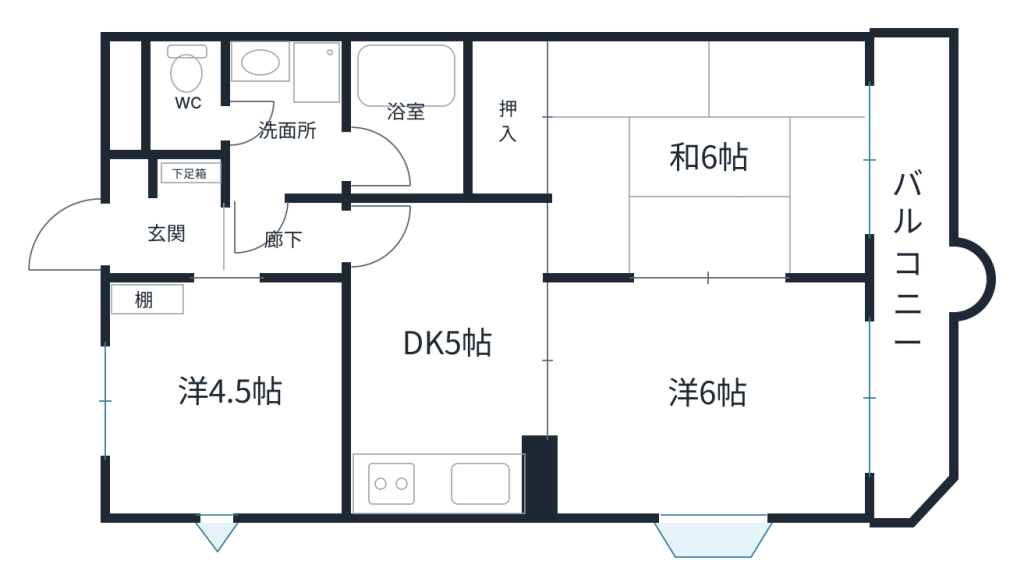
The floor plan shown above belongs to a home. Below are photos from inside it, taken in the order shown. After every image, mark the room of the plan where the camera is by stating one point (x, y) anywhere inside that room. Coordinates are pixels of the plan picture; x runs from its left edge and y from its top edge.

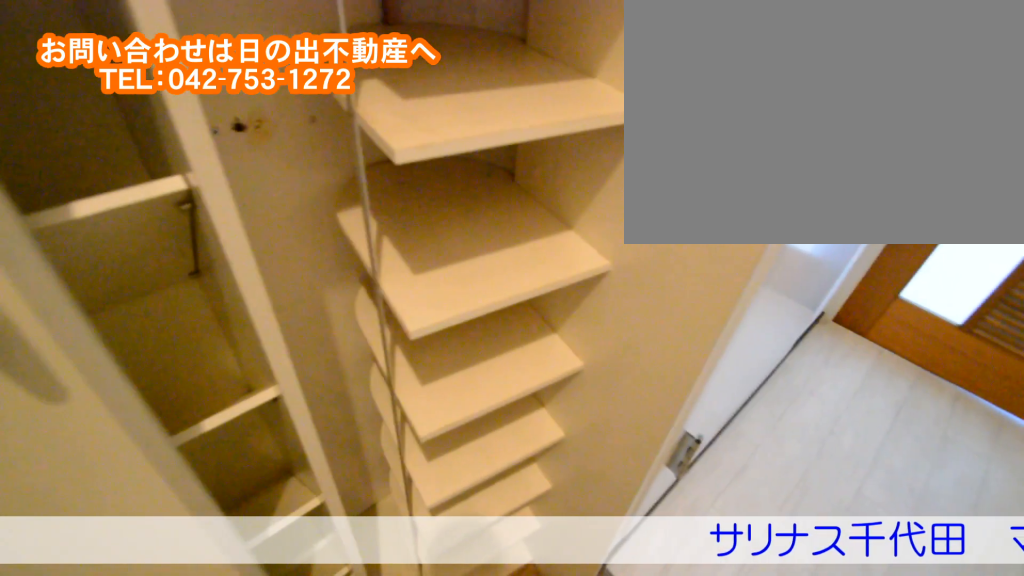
(206, 233)
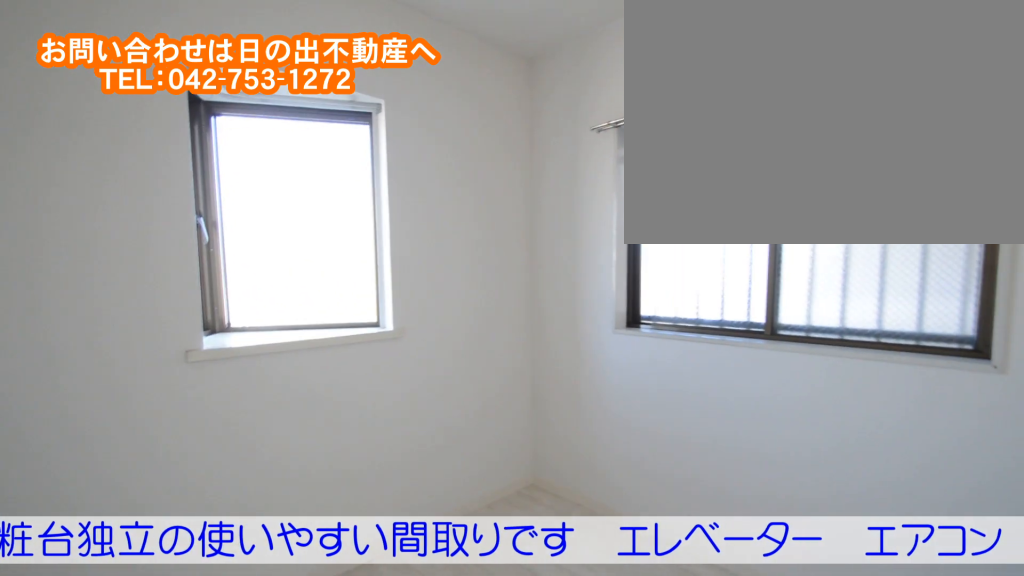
(228, 442)
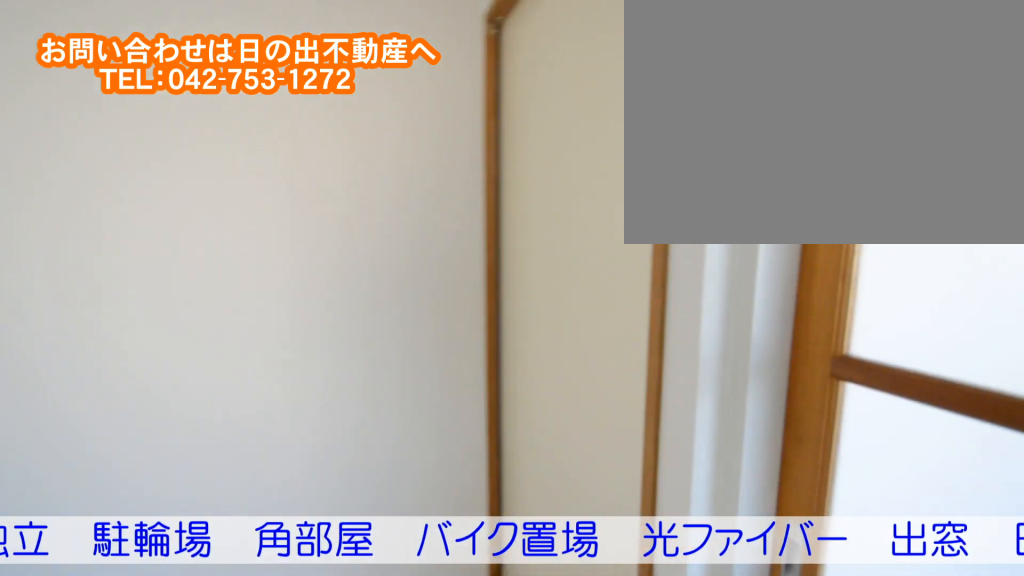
(458, 389)
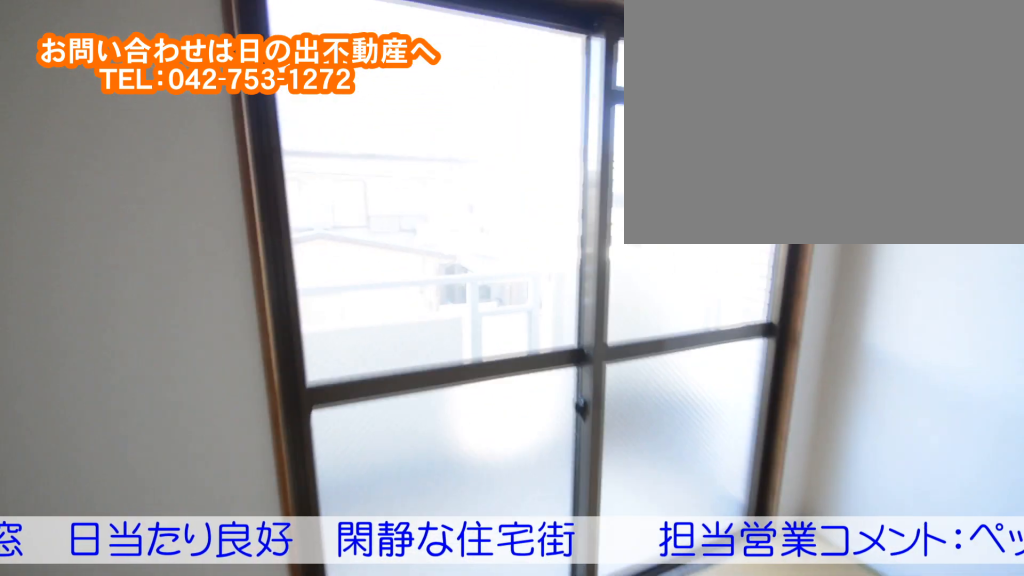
(702, 202)
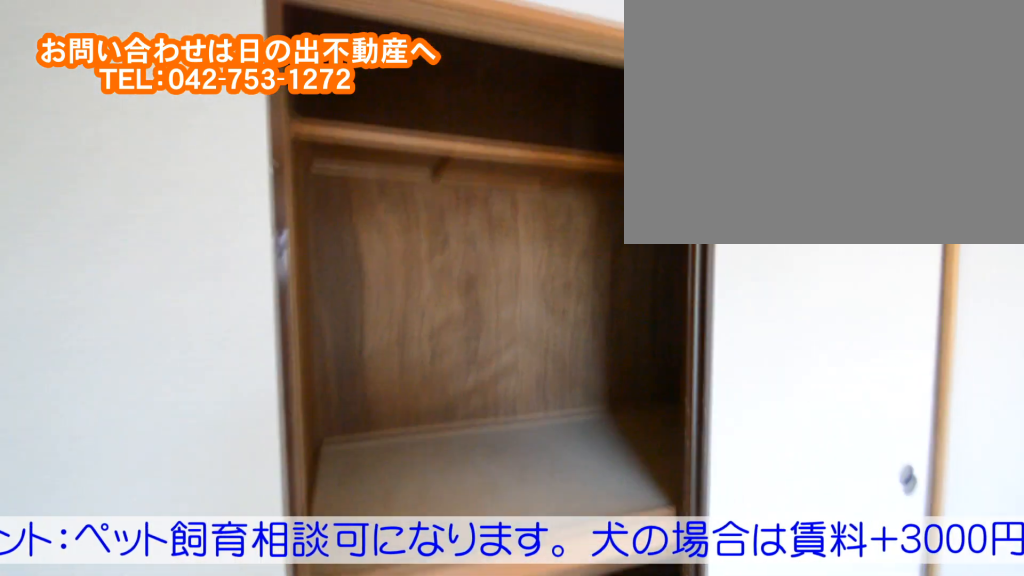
(702, 202)
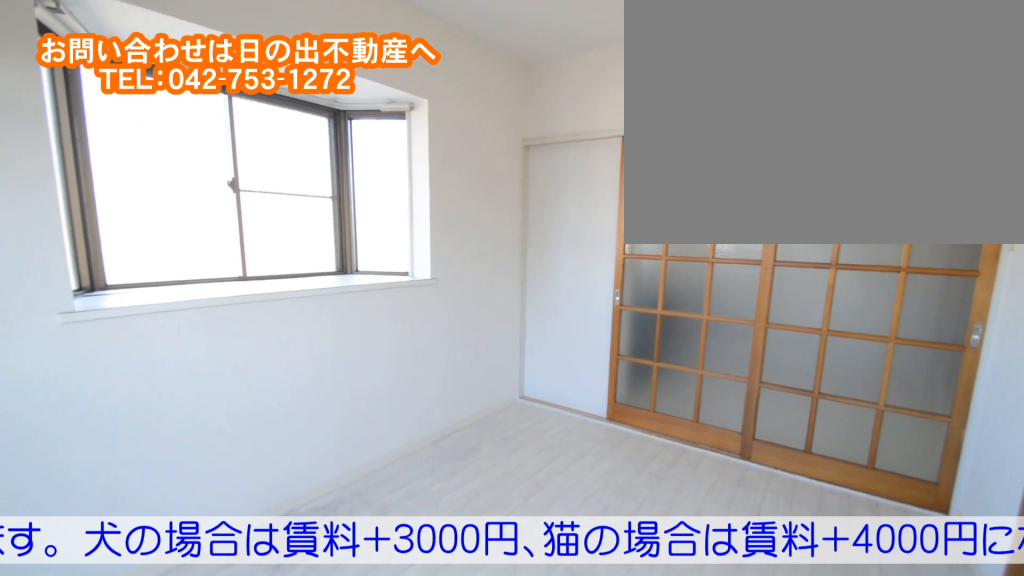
(717, 426)
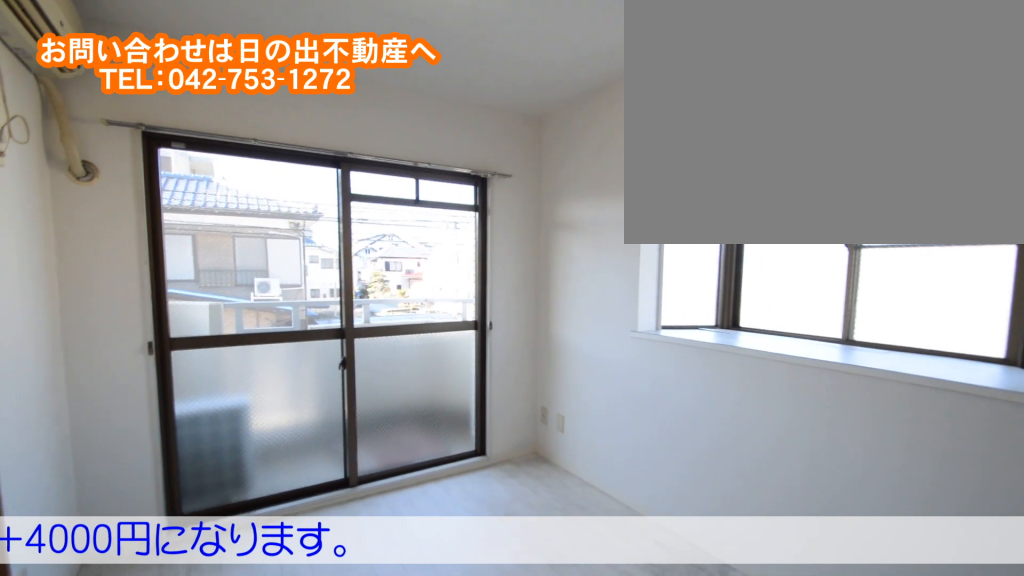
(717, 426)
